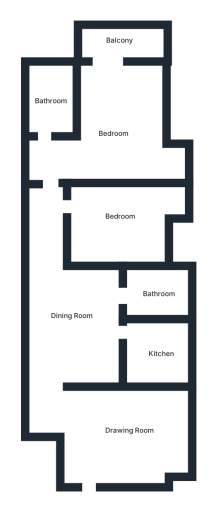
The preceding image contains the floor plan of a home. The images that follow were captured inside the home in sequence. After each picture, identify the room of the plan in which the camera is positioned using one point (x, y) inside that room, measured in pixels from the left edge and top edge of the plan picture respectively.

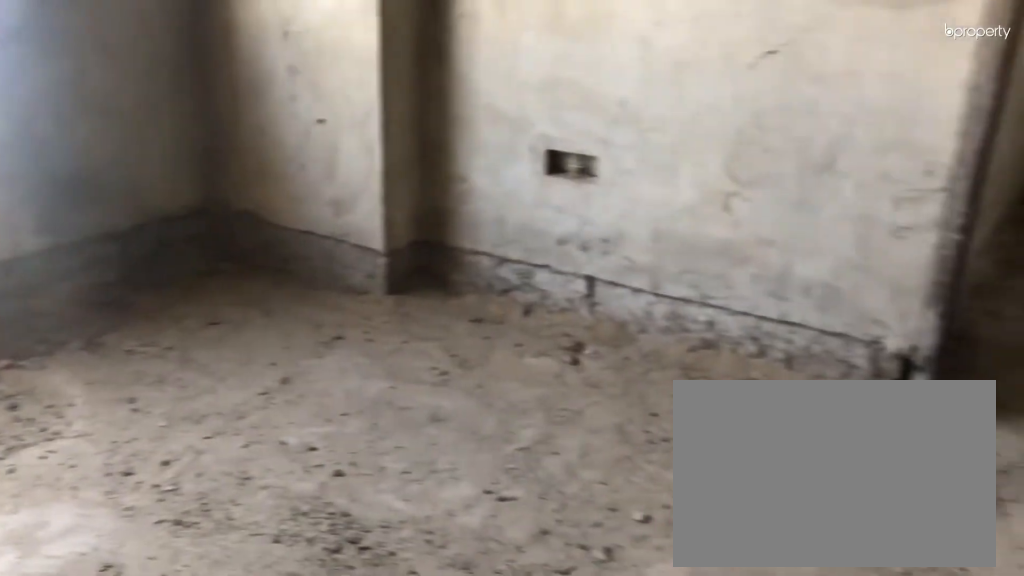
(116, 432)
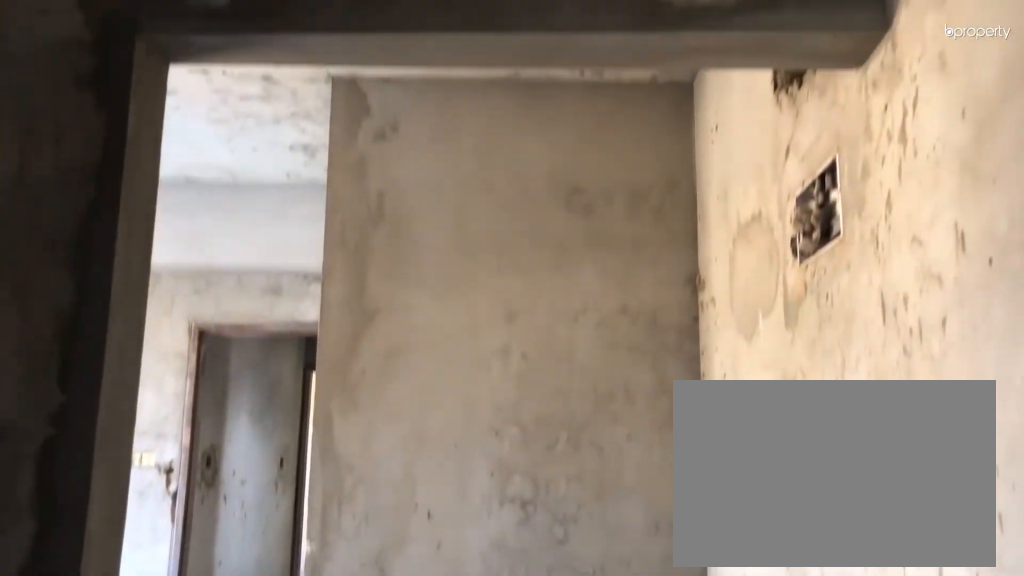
(90, 333)
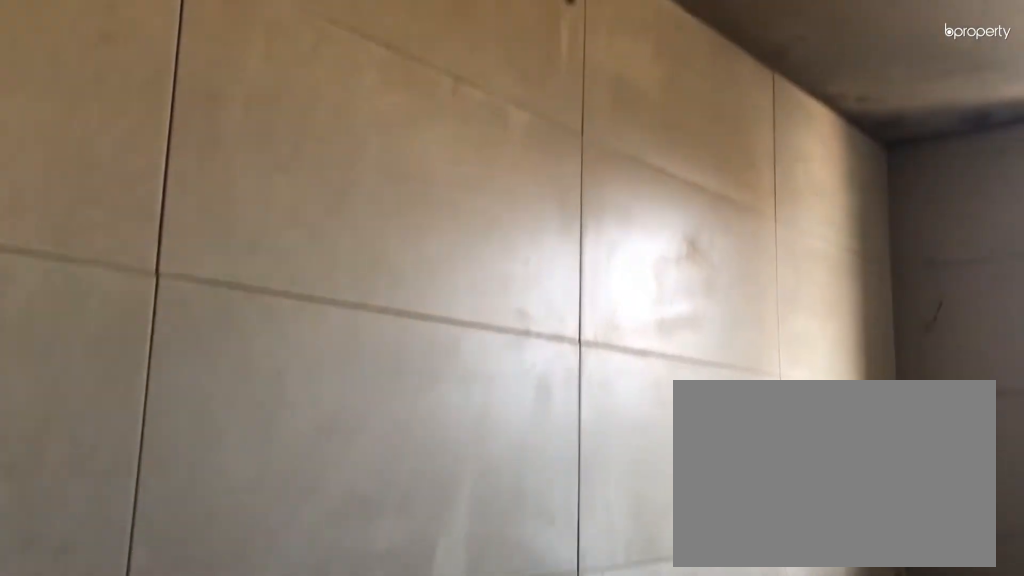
(147, 293)
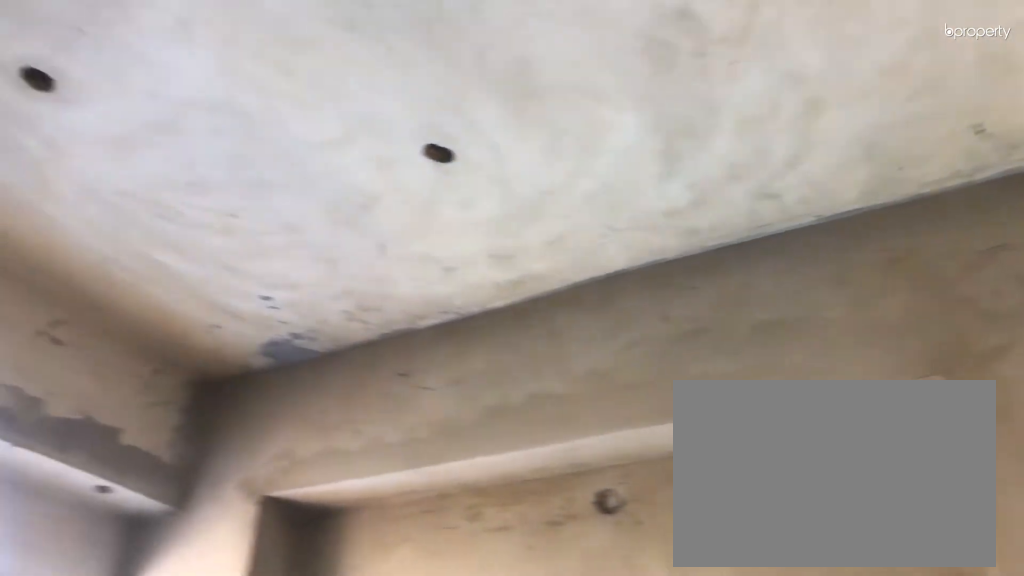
(111, 214)
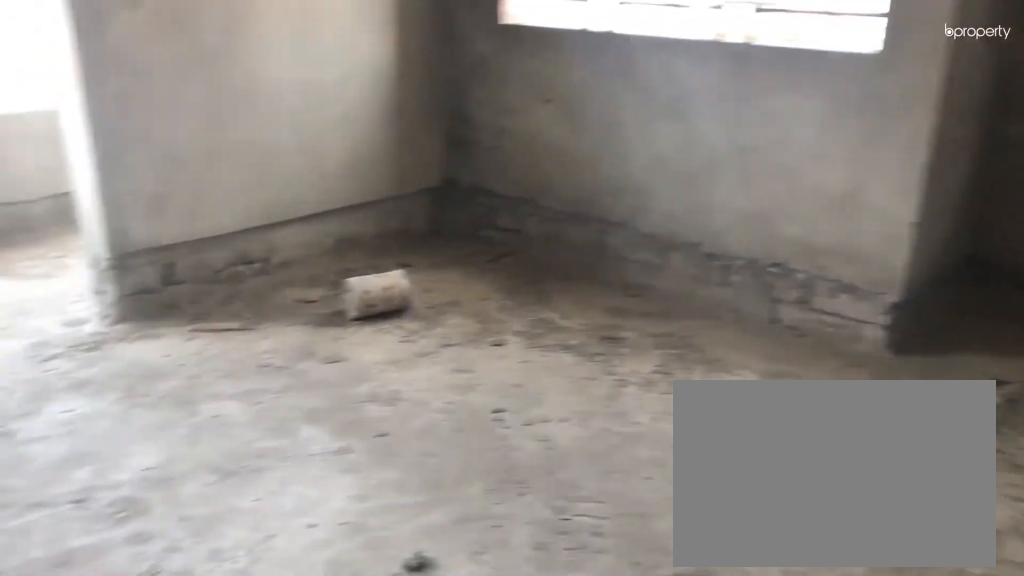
(108, 107)
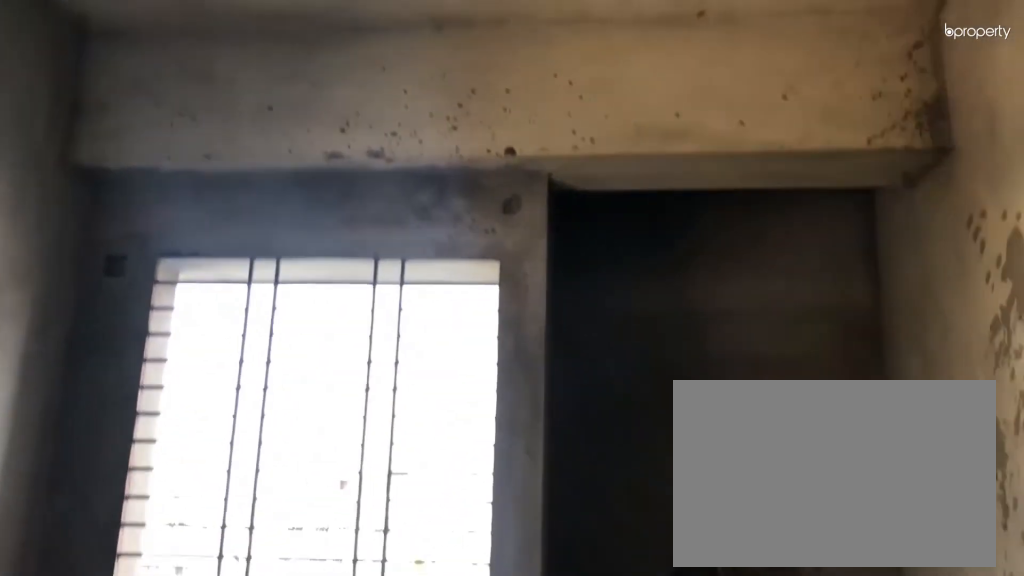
(108, 107)
